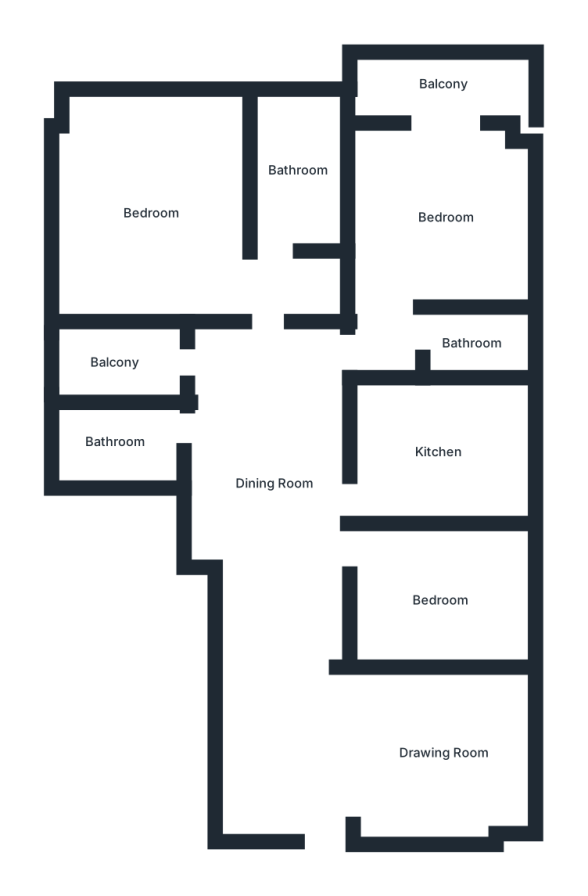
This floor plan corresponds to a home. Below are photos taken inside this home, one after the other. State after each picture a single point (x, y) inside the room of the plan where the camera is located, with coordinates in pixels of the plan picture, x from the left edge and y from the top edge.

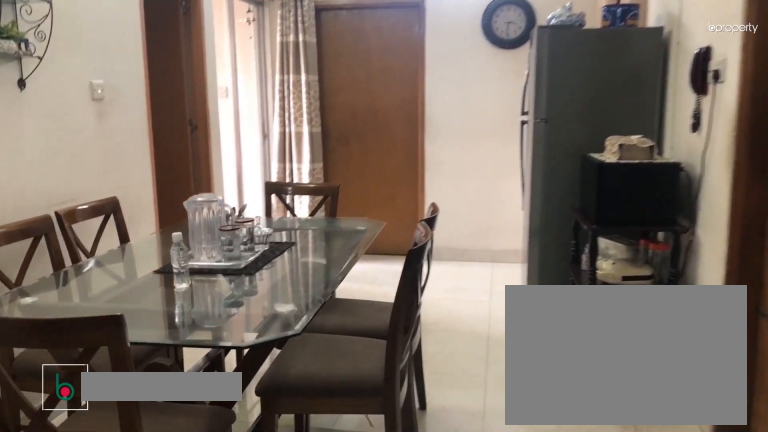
(277, 487)
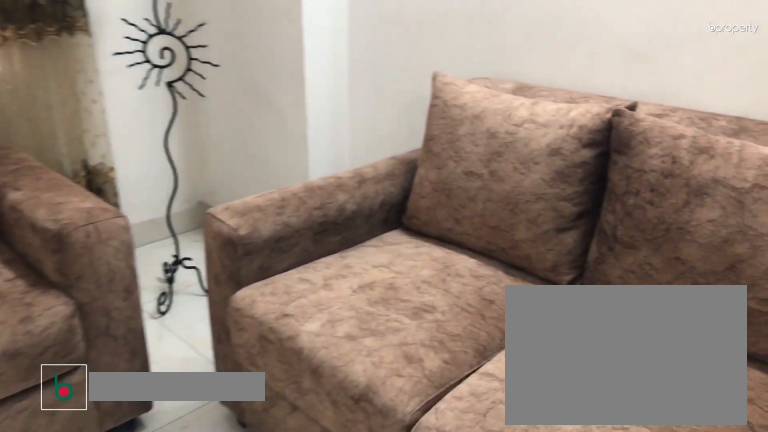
(442, 751)
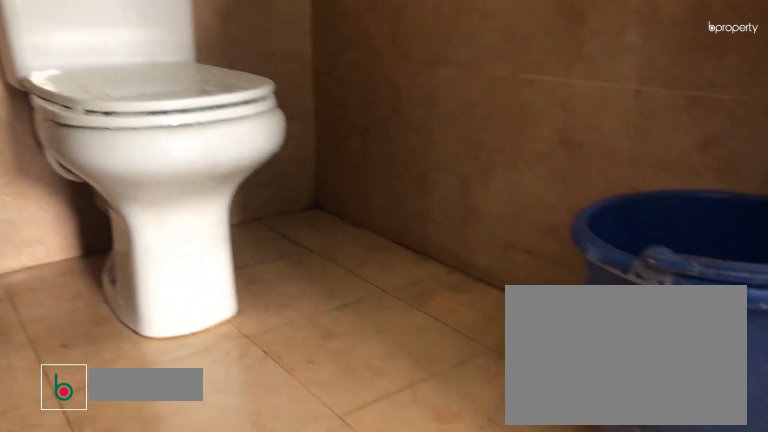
(473, 345)
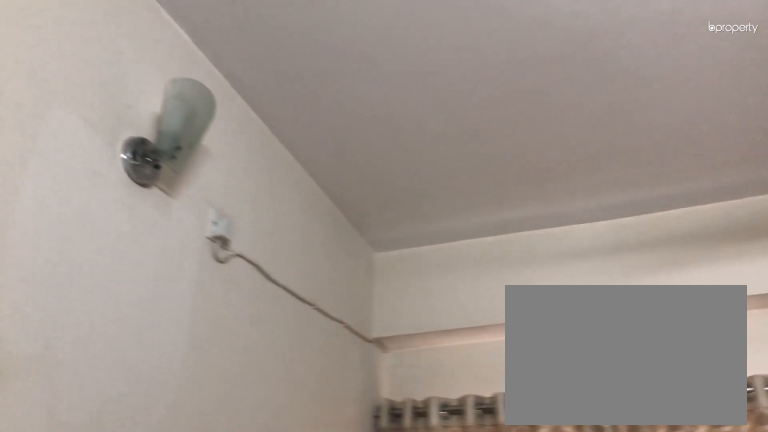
(147, 215)
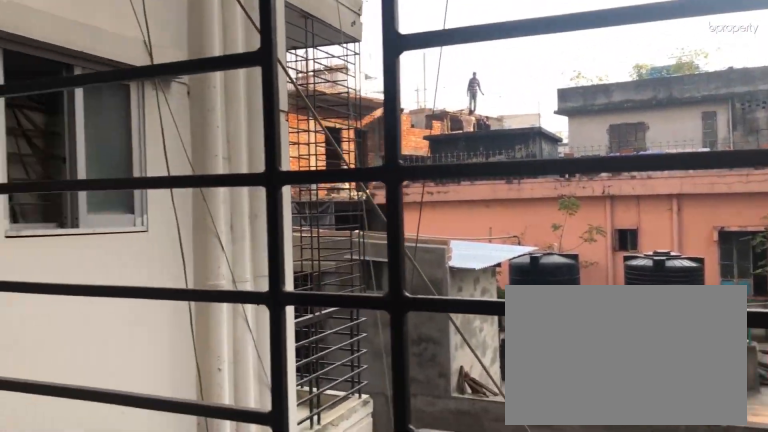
(116, 363)
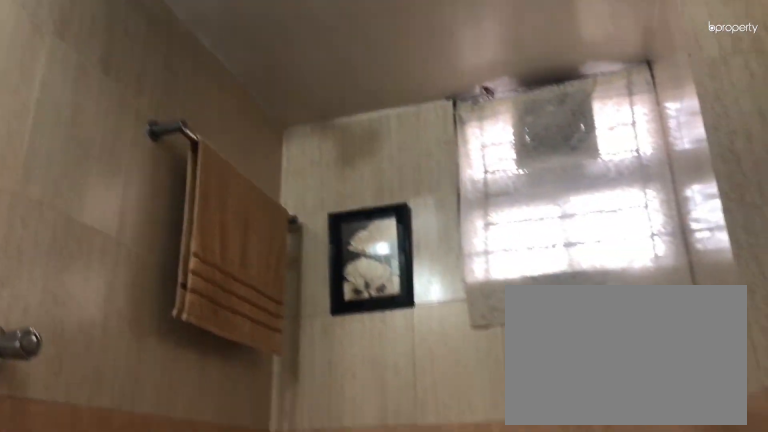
(111, 443)
